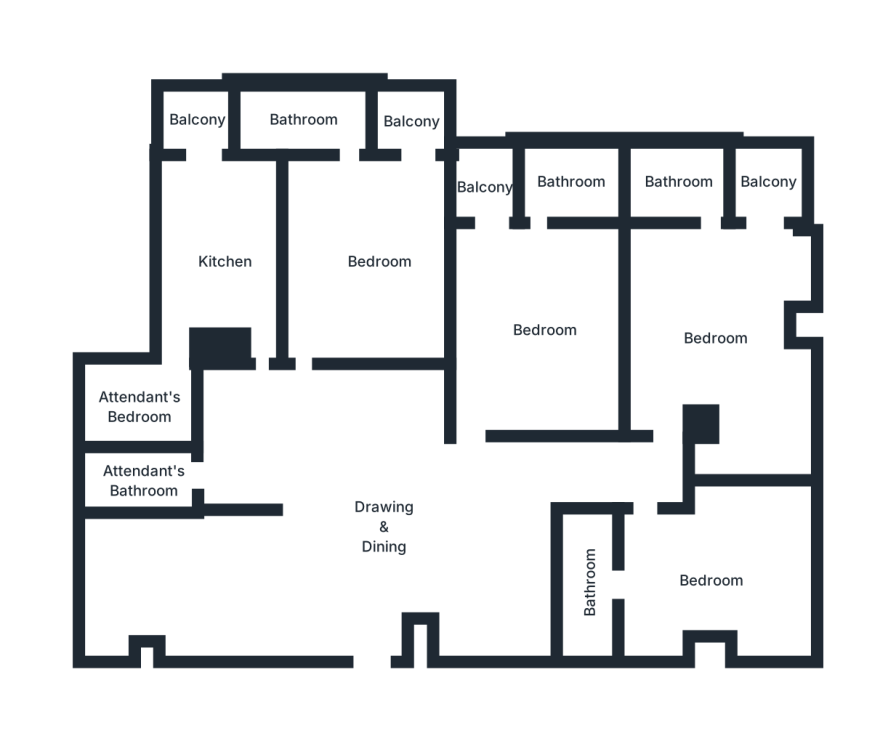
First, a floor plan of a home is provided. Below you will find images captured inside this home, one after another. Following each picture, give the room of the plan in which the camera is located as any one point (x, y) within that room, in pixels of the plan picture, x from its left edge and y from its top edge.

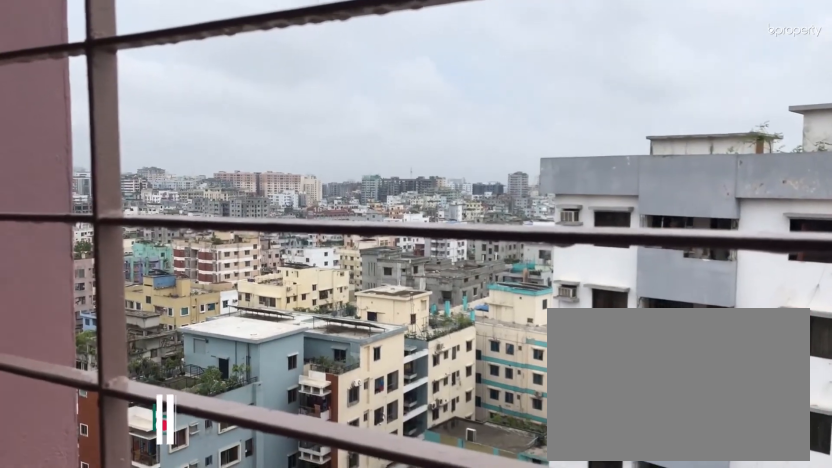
(486, 191)
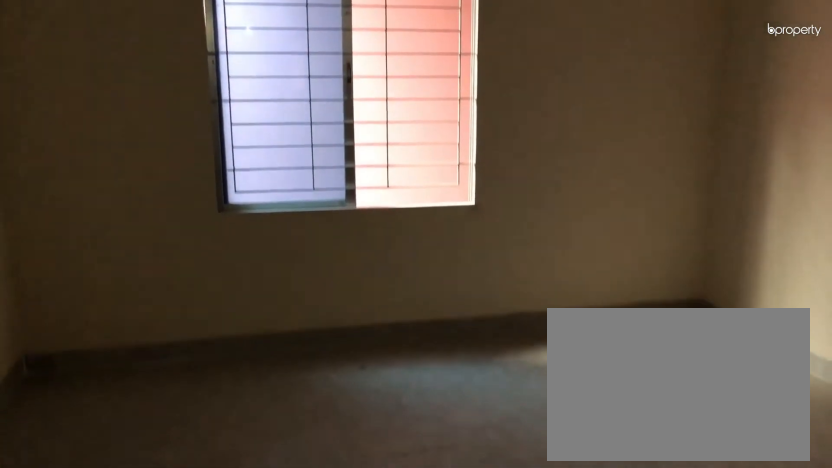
(709, 583)
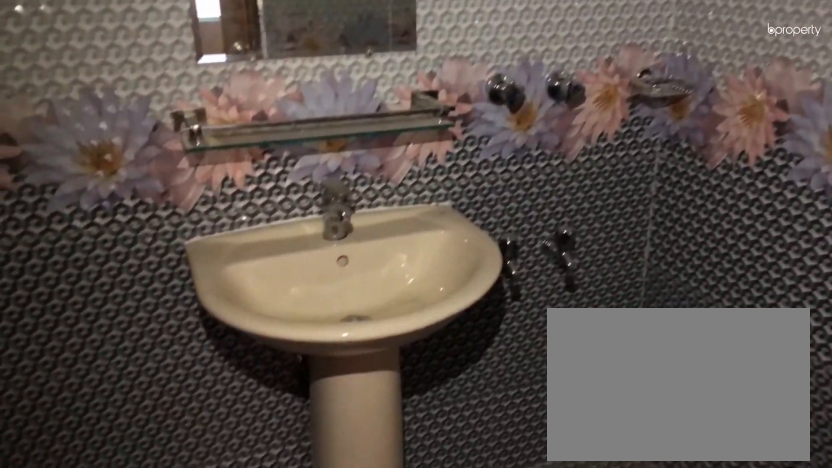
(590, 583)
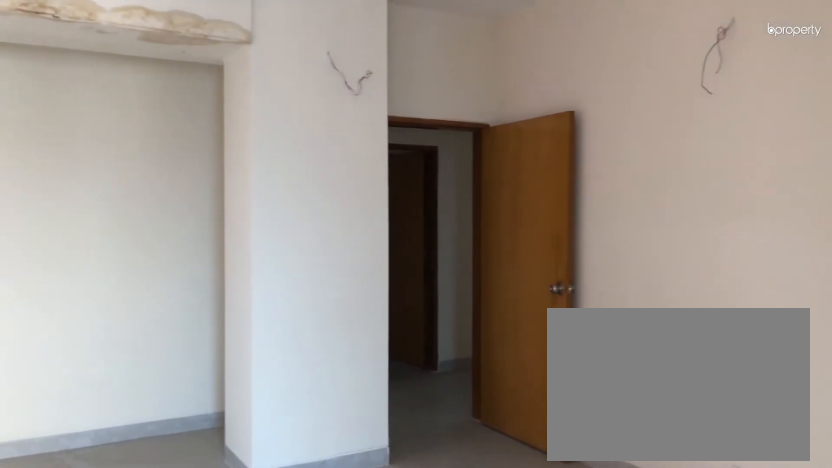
(717, 337)
